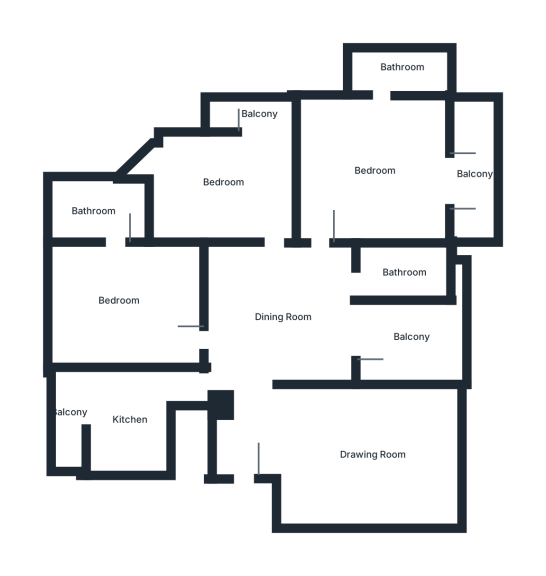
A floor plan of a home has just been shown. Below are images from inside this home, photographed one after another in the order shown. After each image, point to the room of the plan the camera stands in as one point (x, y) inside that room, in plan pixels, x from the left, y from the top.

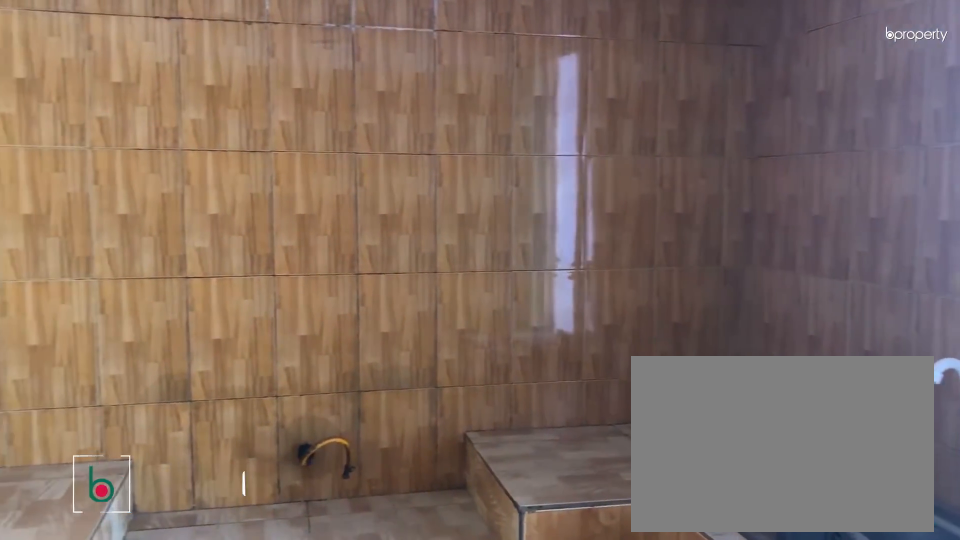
(127, 424)
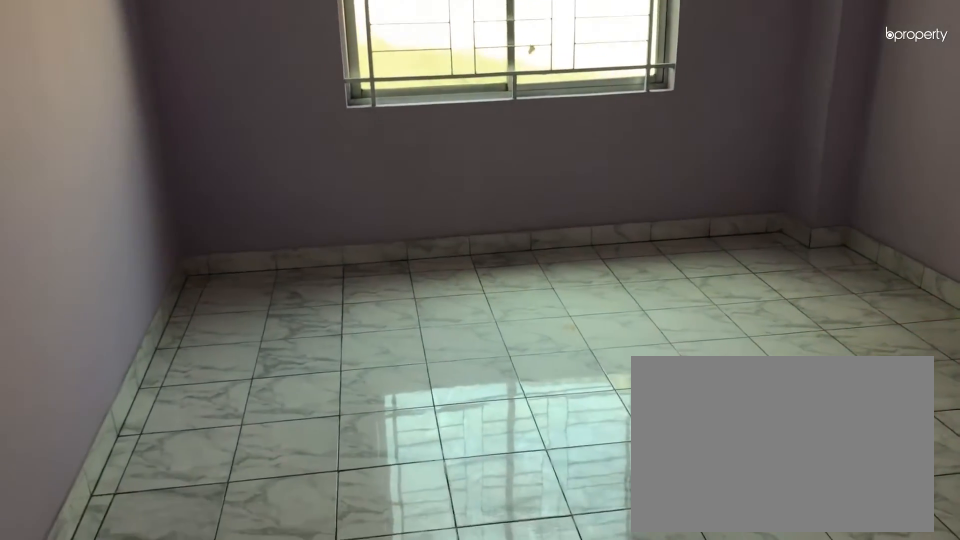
(119, 300)
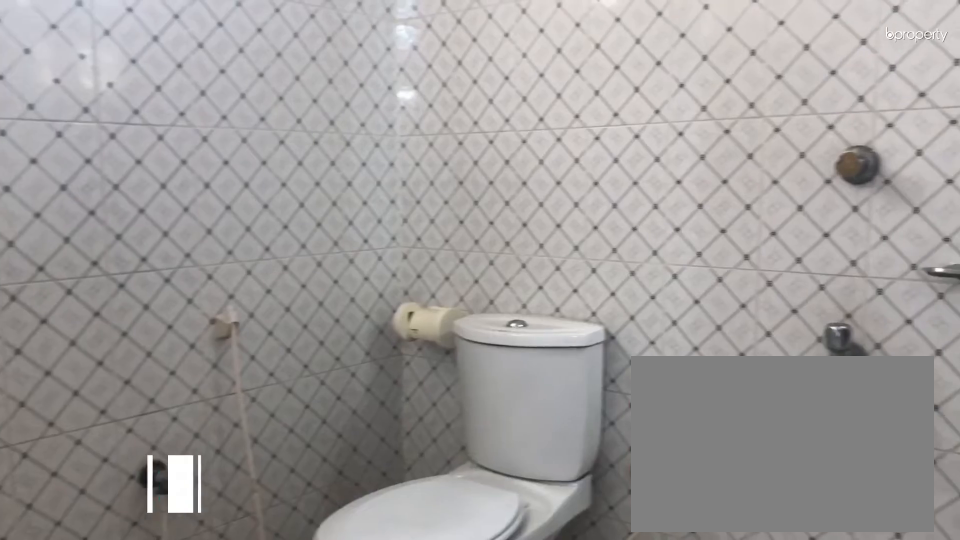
(92, 214)
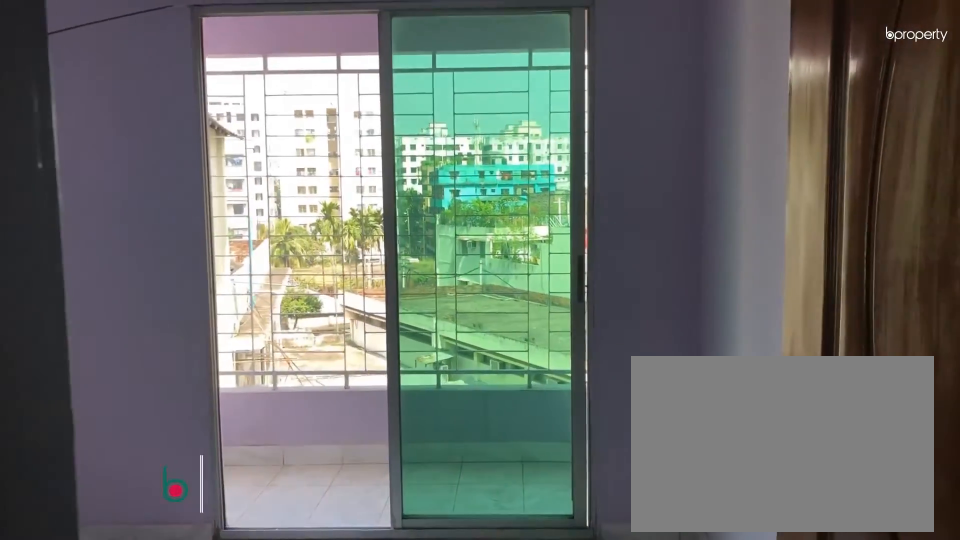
(224, 183)
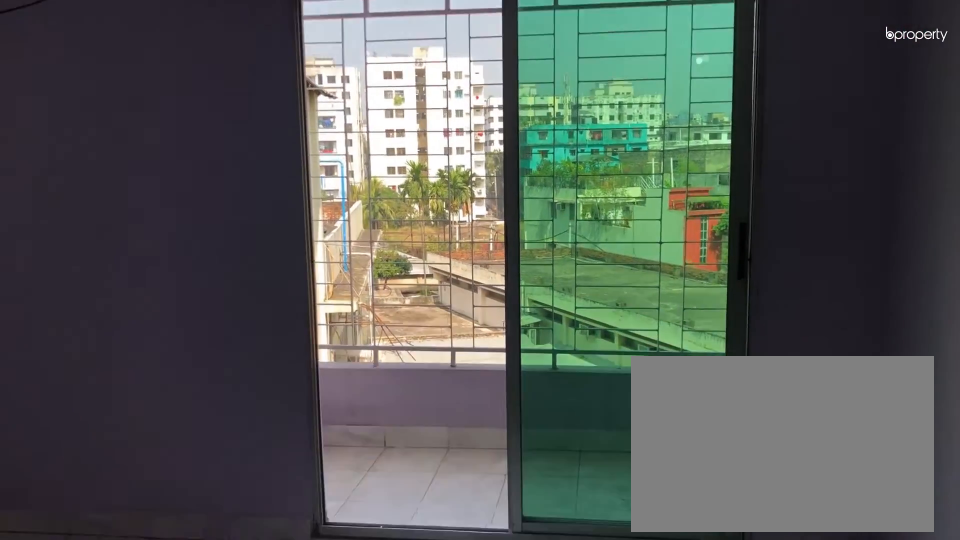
(224, 183)
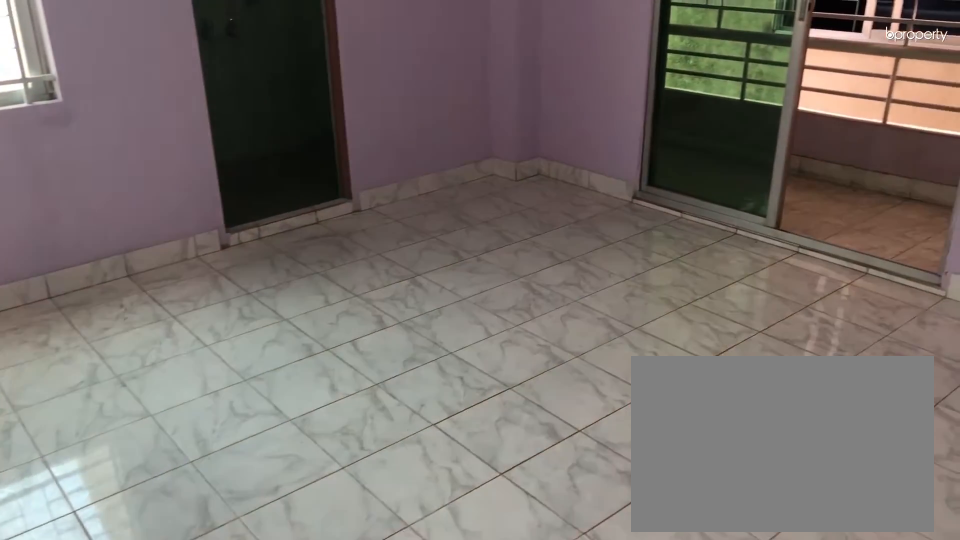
(371, 168)
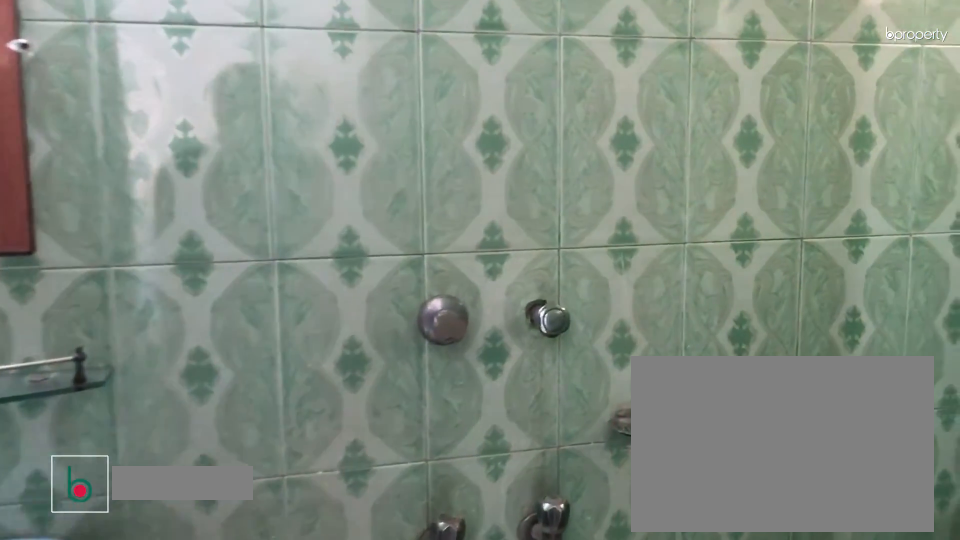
(401, 70)
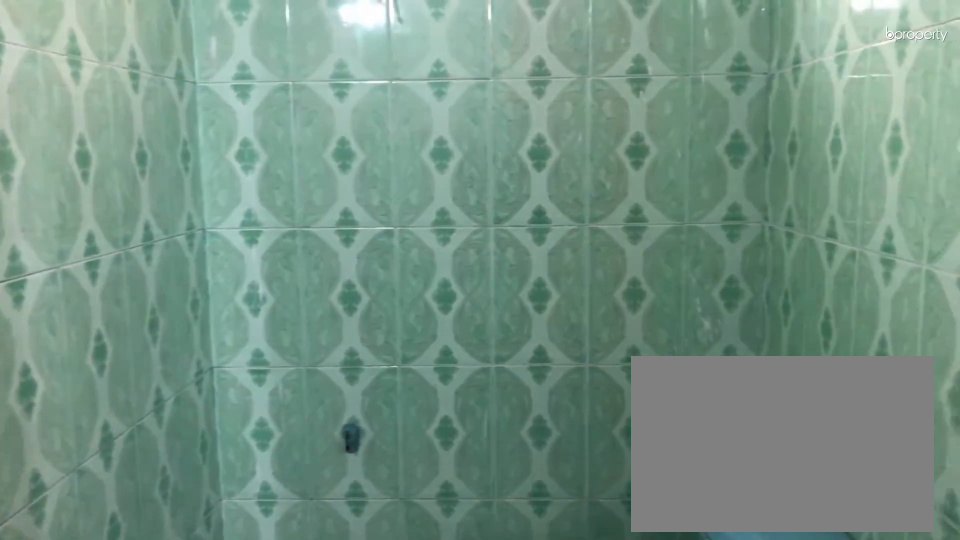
(401, 70)
